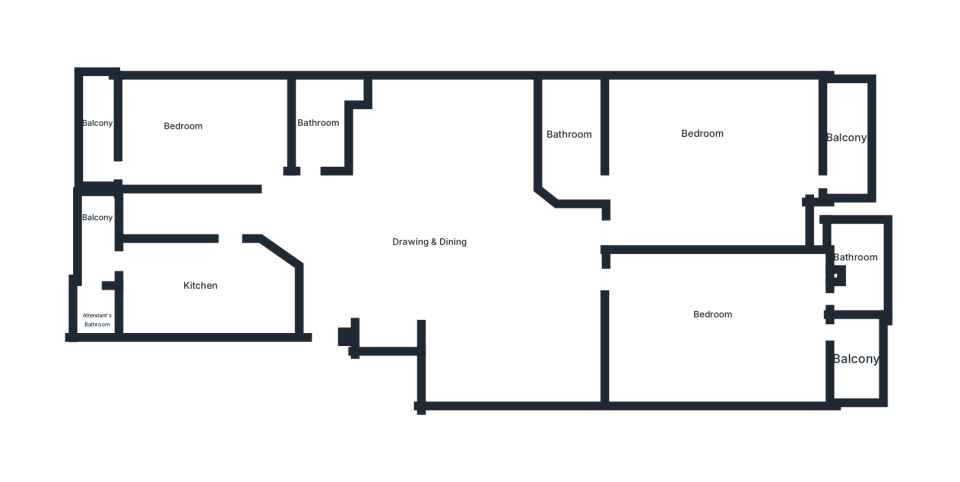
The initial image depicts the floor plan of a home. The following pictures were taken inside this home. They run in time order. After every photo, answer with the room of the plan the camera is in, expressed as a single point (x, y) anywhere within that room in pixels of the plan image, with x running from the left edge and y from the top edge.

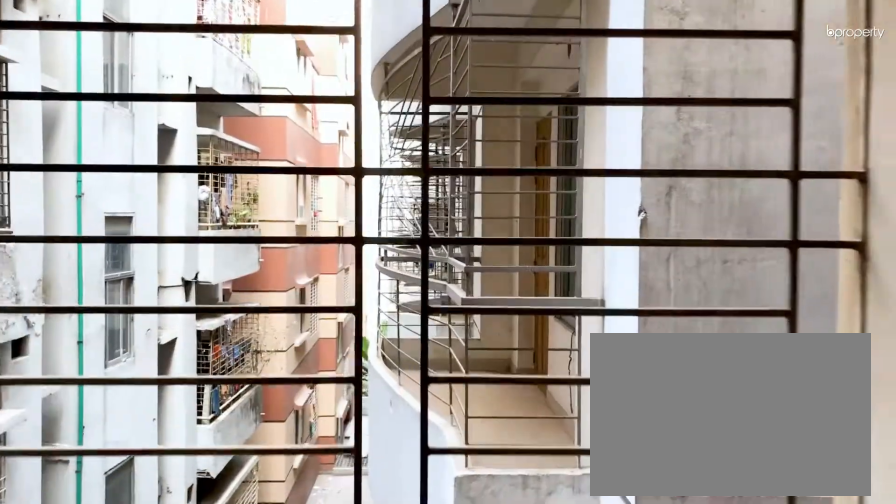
(98, 134)
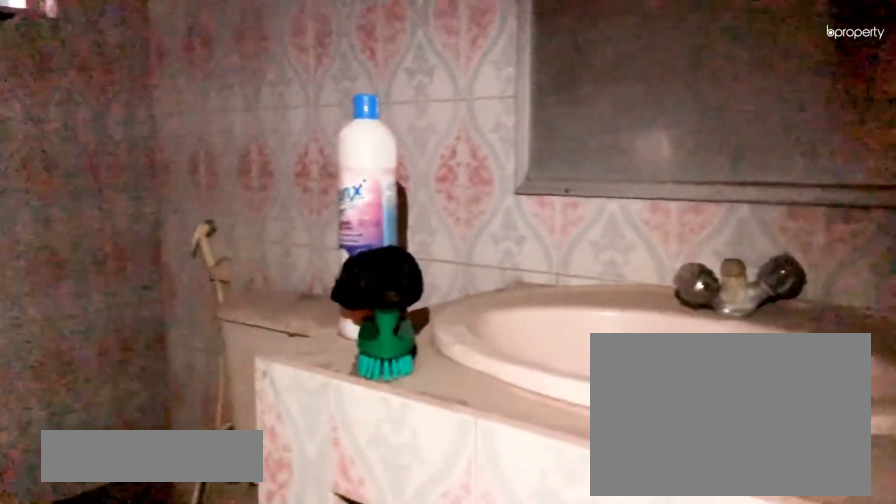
(320, 126)
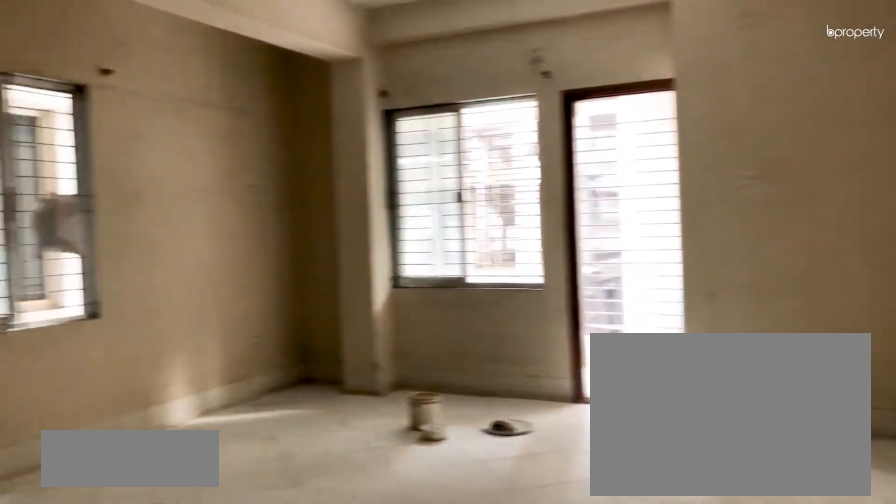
(696, 139)
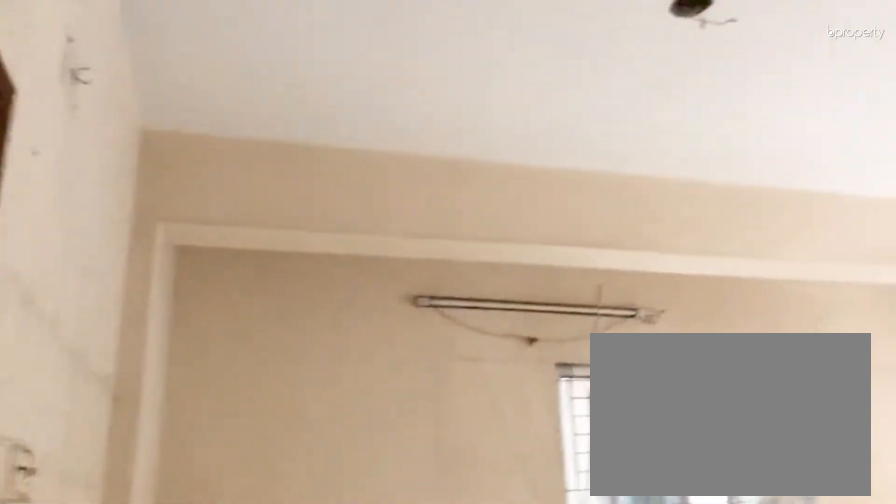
(696, 139)
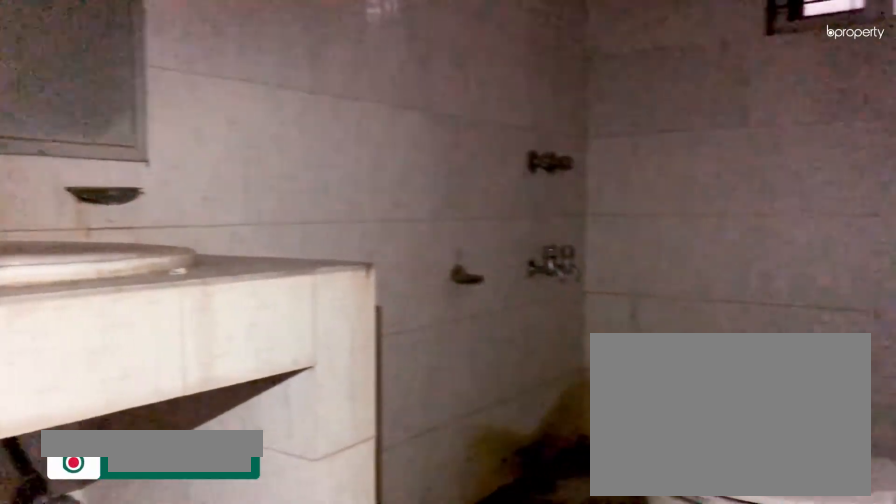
(563, 132)
